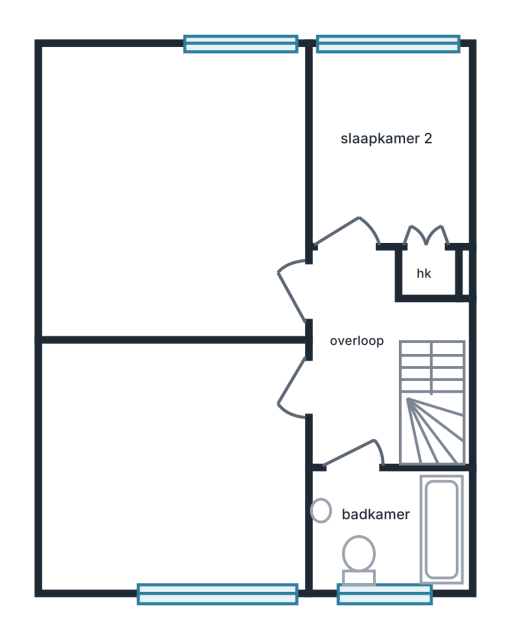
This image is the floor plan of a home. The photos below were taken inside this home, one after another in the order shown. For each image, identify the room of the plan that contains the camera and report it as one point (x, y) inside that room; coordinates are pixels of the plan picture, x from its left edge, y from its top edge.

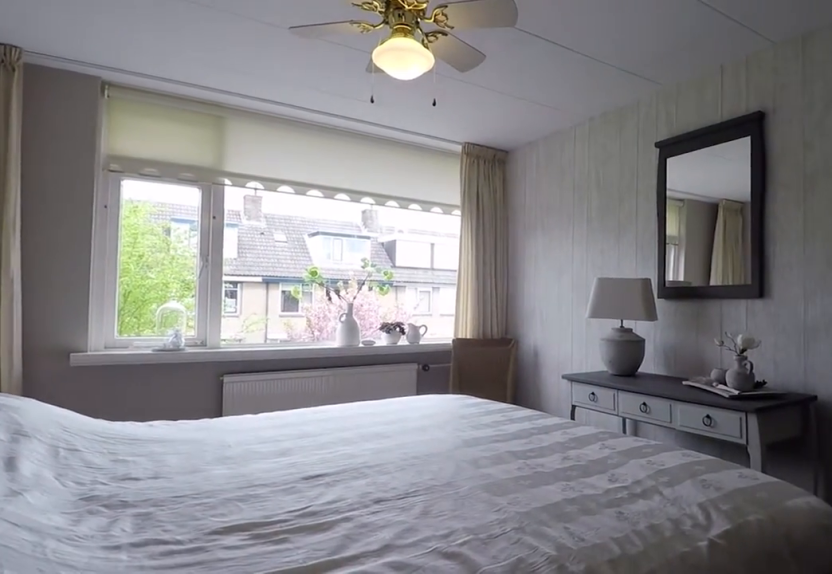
(174, 195)
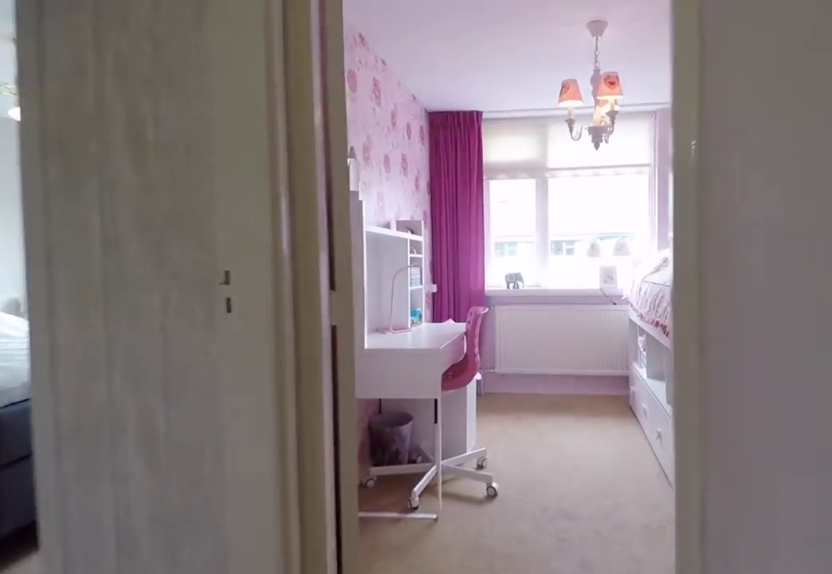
(363, 358)
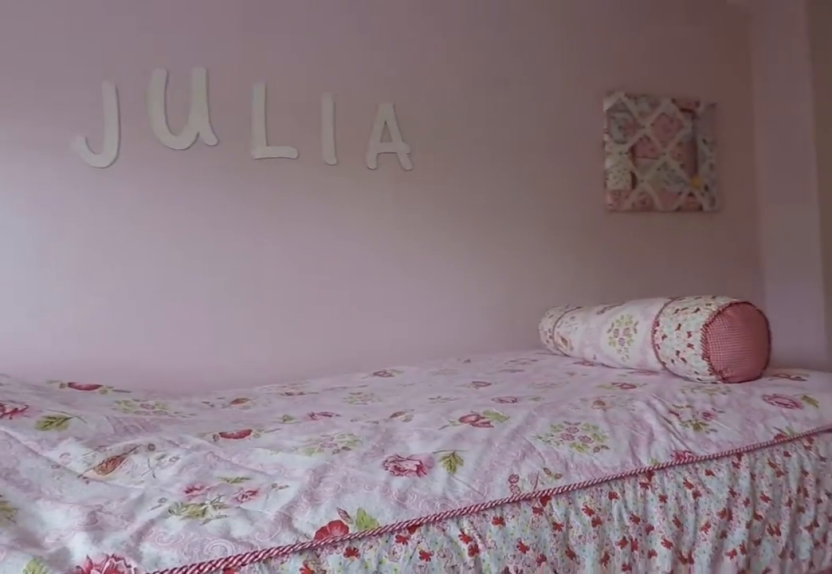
(389, 146)
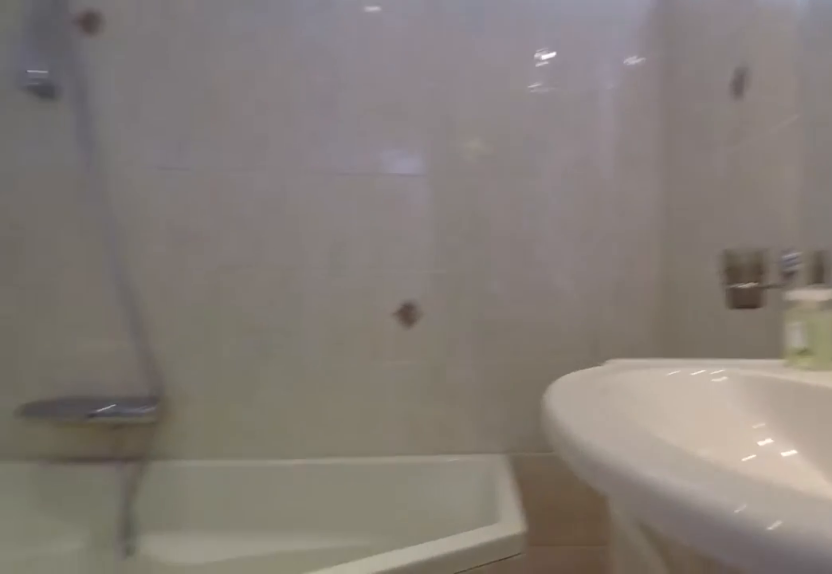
(386, 529)
